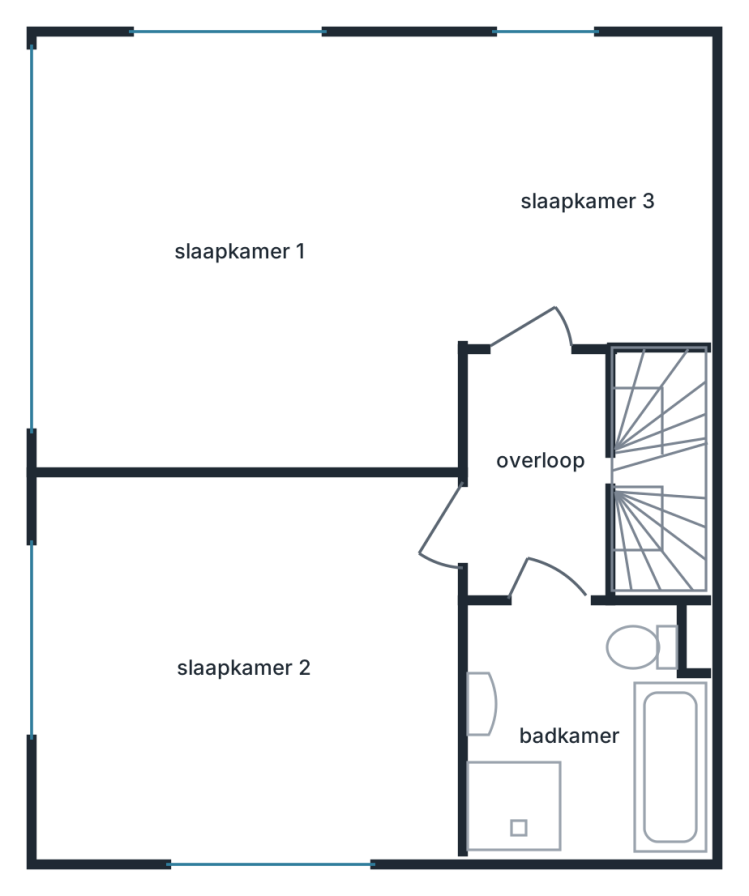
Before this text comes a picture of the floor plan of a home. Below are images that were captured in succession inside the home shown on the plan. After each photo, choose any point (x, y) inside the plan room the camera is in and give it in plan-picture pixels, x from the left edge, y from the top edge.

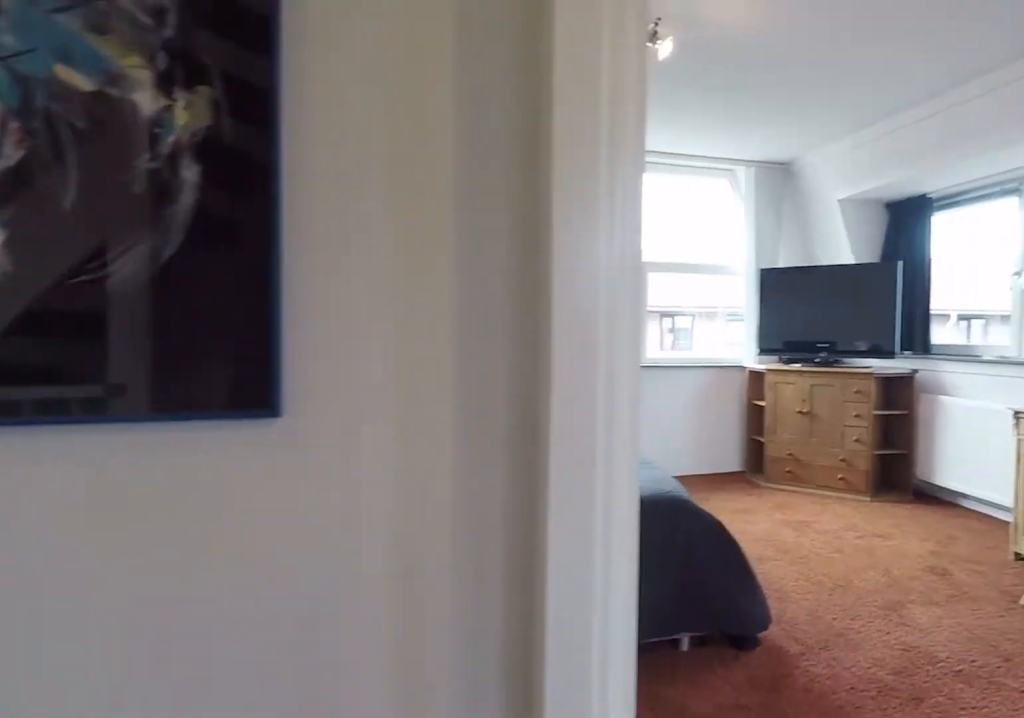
(540, 475)
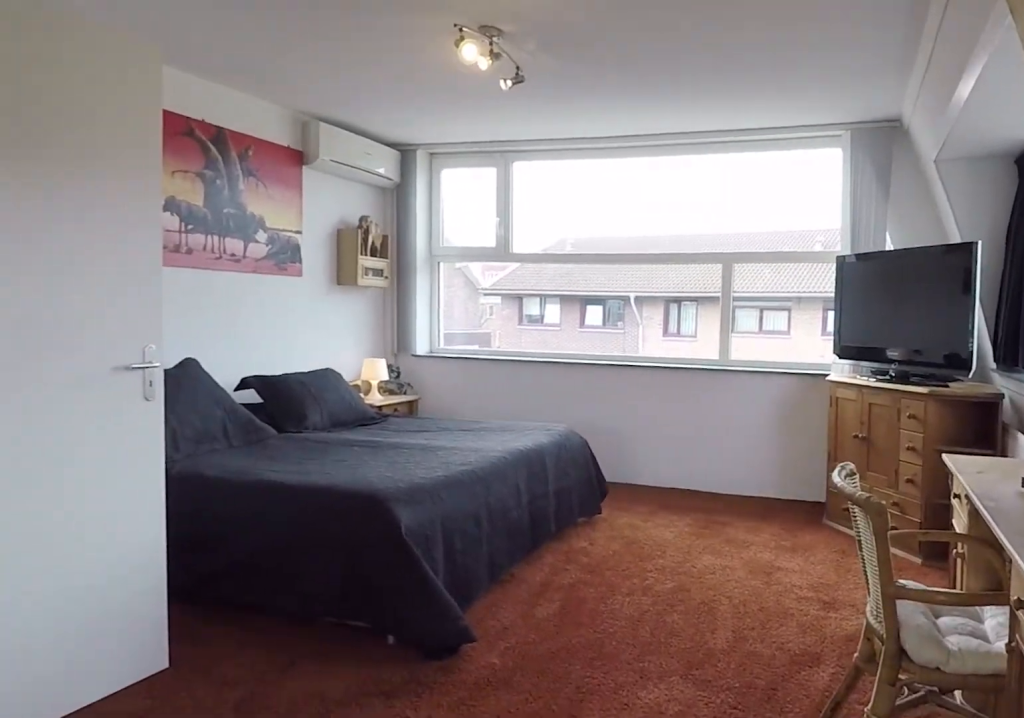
(542, 195)
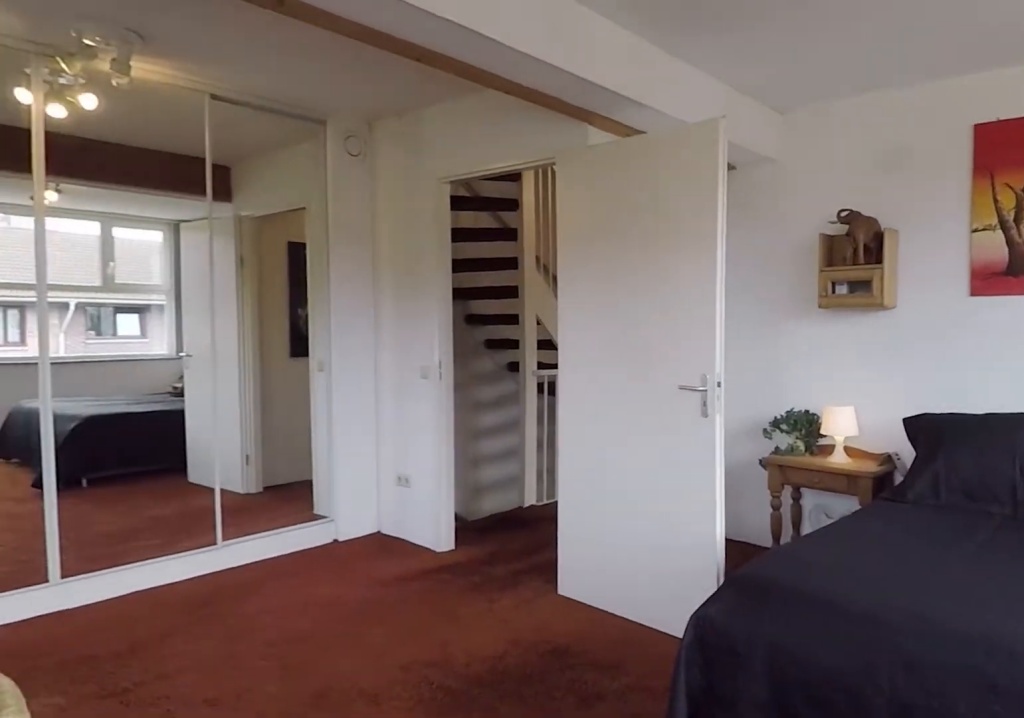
(542, 195)
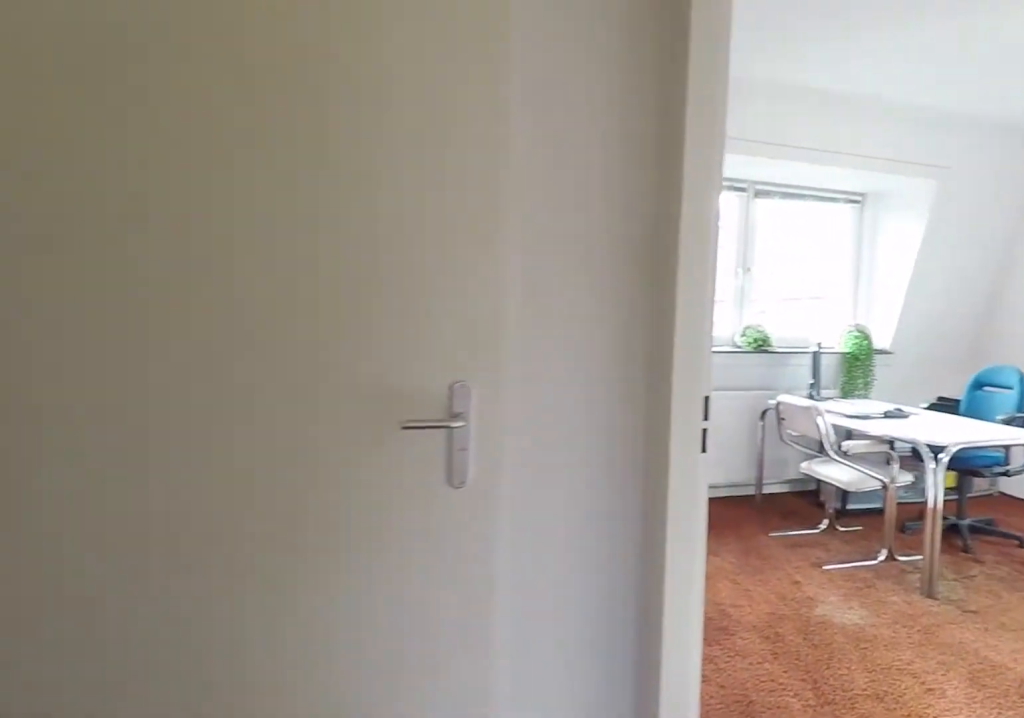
(540, 475)
